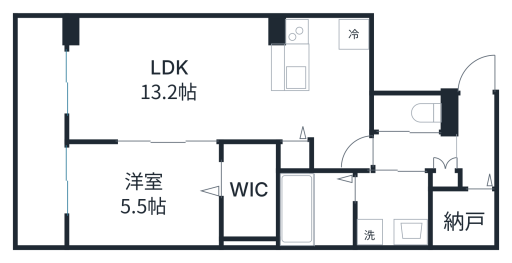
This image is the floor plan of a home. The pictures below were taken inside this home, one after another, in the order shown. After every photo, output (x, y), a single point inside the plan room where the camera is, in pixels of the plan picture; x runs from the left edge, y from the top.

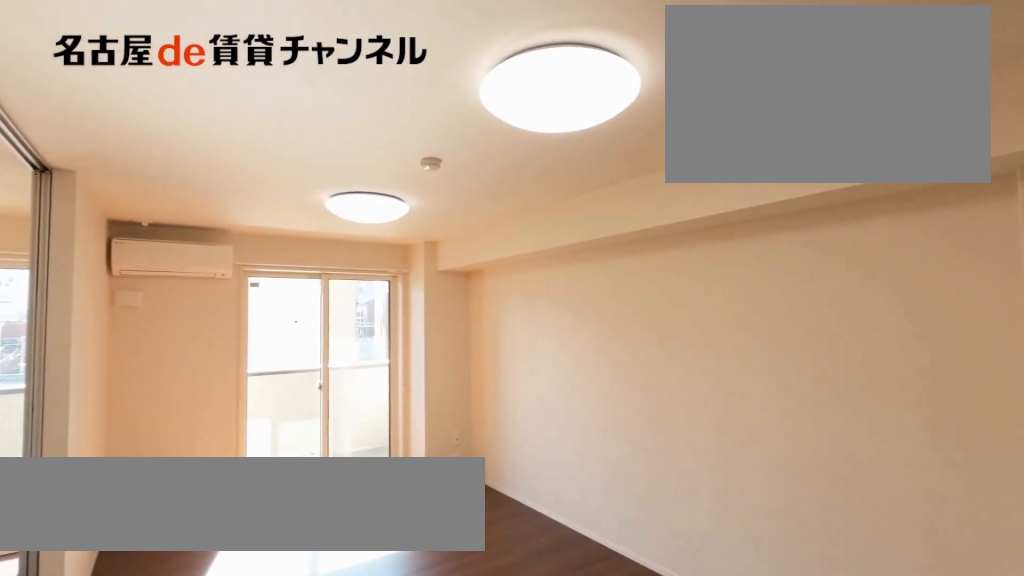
(197, 84)
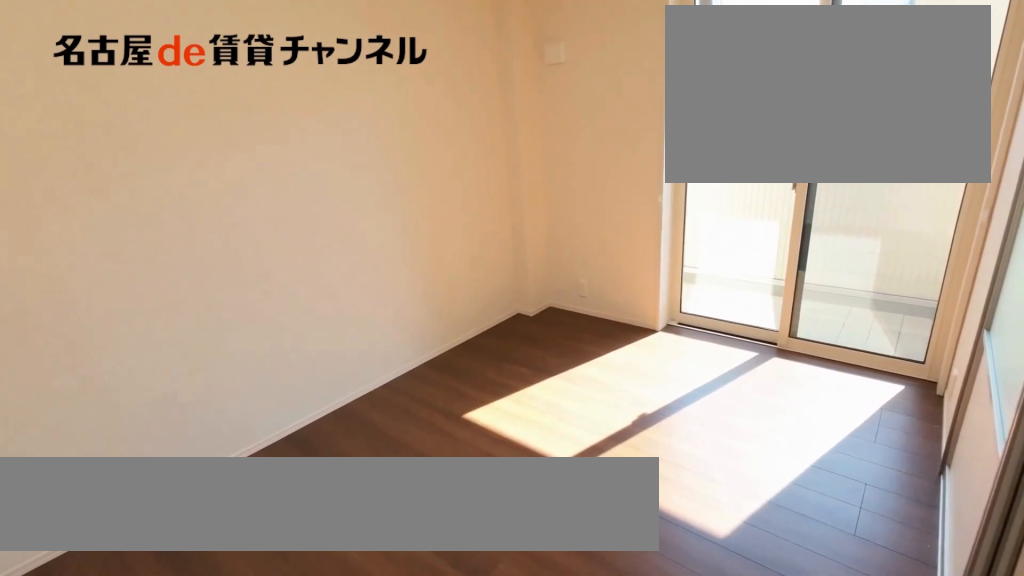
(141, 193)
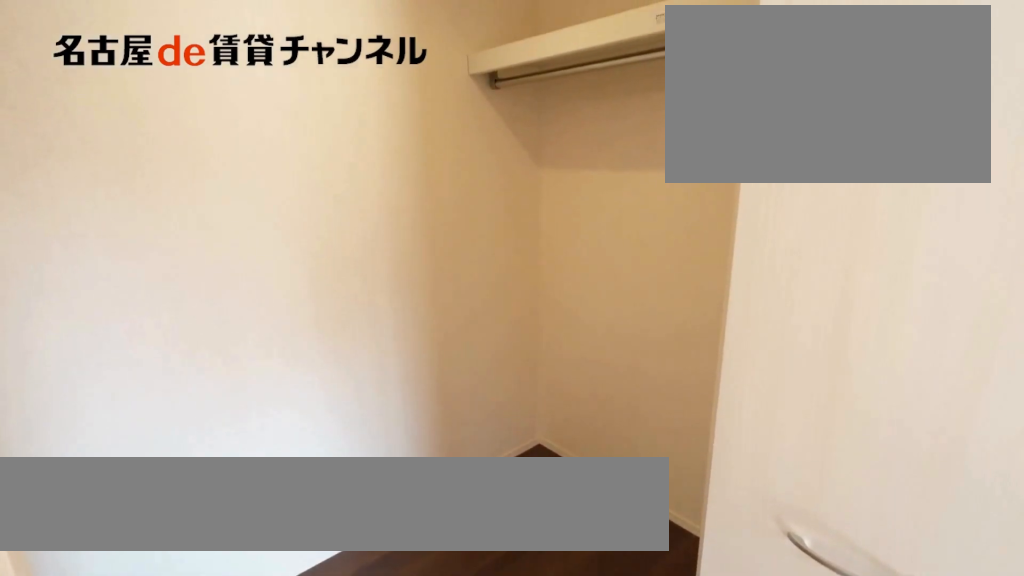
(247, 192)
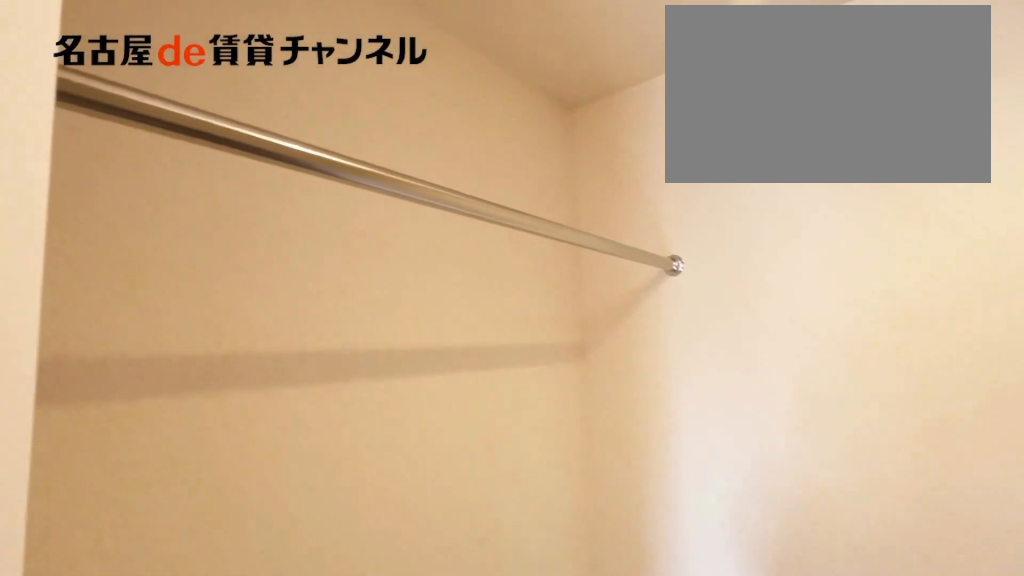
(247, 192)
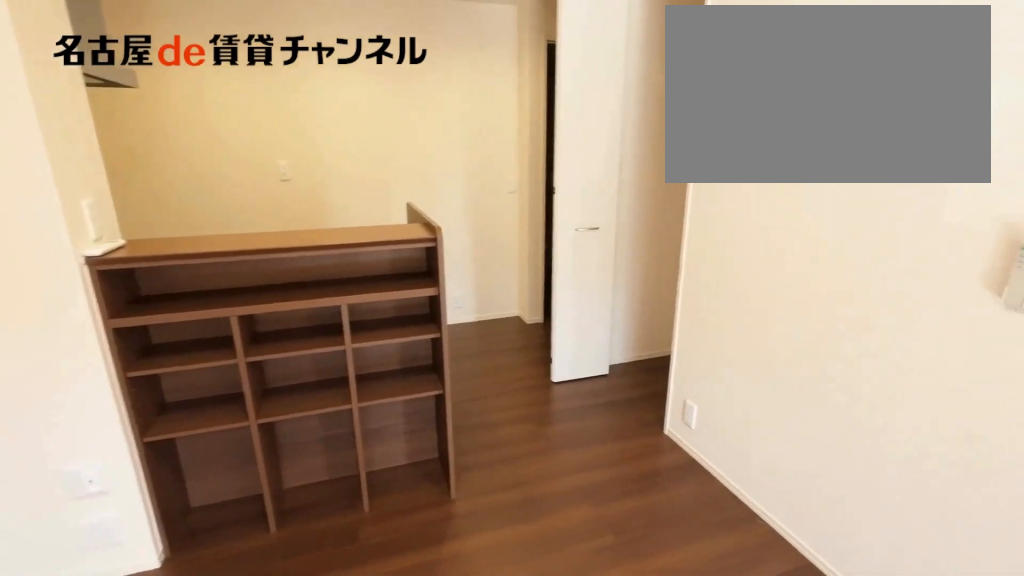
(194, 85)
